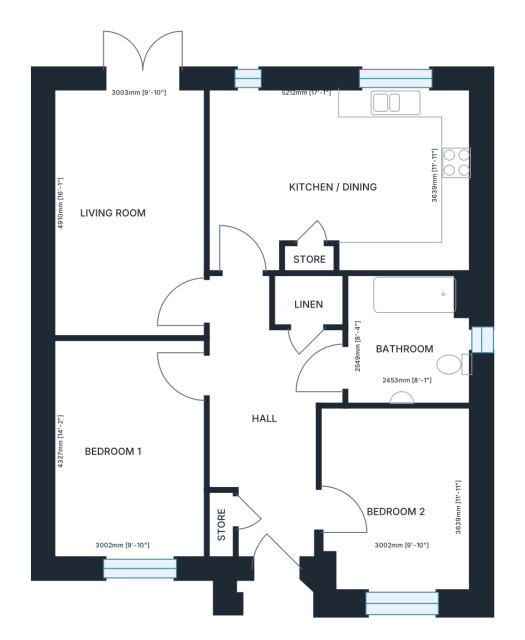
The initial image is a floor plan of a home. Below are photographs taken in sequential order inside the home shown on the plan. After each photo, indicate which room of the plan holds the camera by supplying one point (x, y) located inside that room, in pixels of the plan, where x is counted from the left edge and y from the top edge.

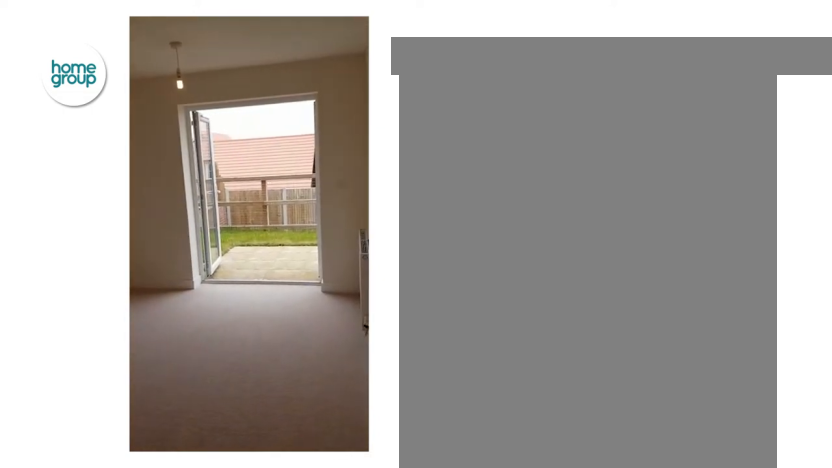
(129, 212)
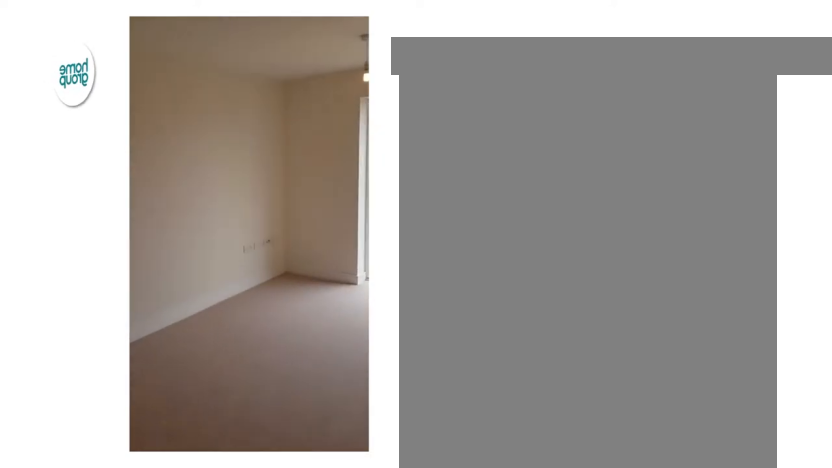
(129, 212)
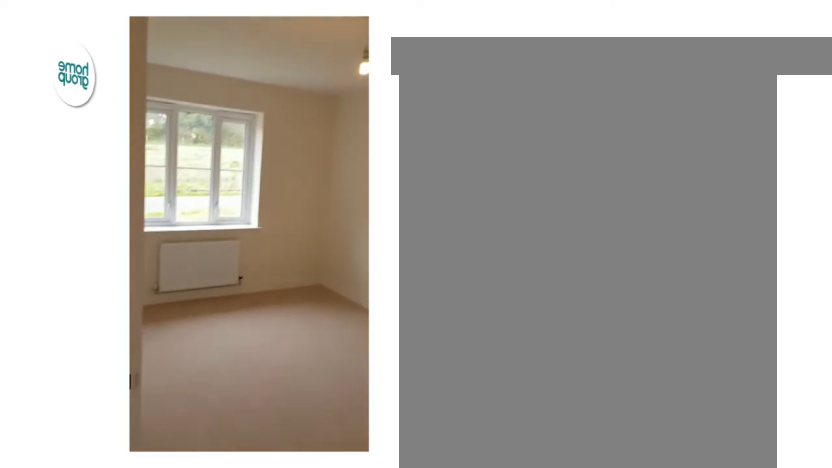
(129, 448)
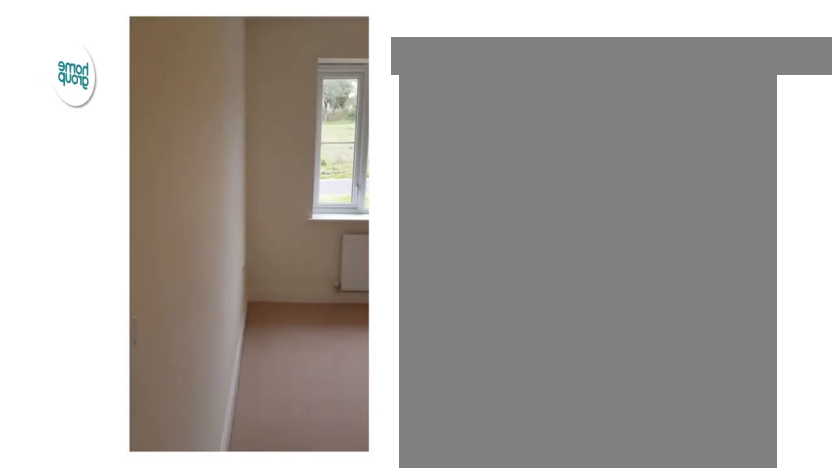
(129, 448)
